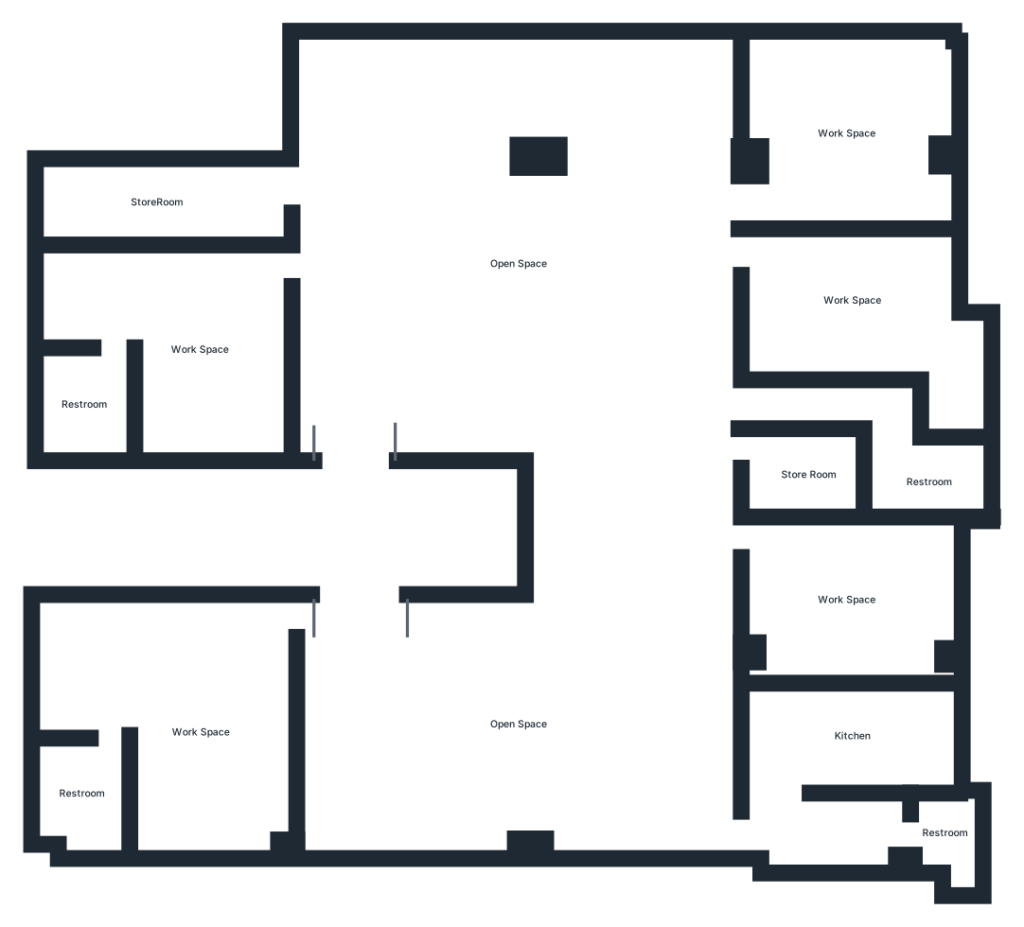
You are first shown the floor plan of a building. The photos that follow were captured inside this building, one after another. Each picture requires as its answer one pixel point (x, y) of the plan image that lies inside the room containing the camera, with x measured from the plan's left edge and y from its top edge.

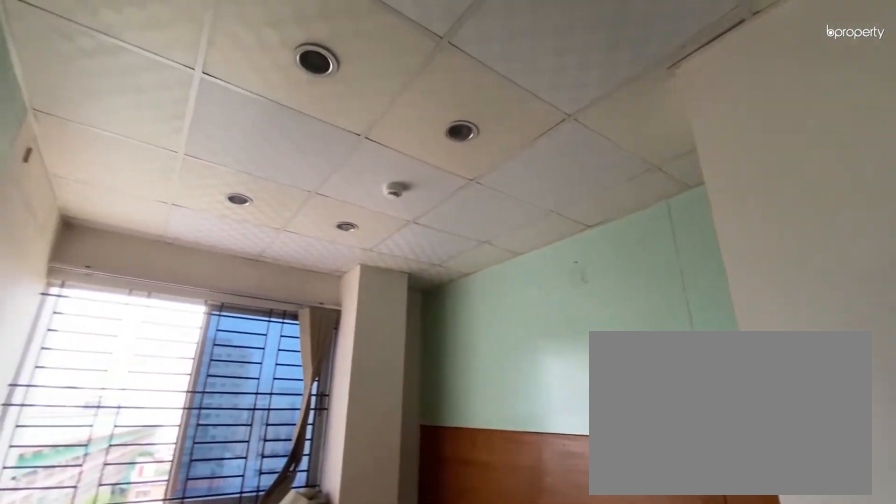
(844, 598)
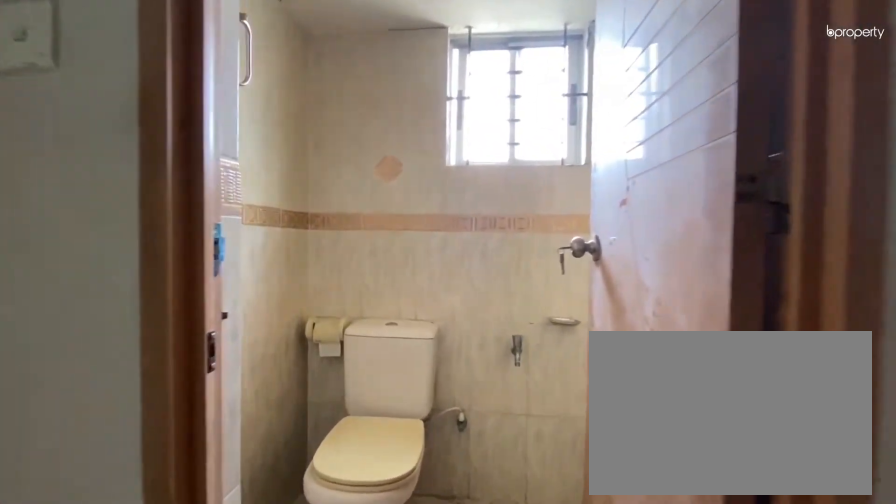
(945, 831)
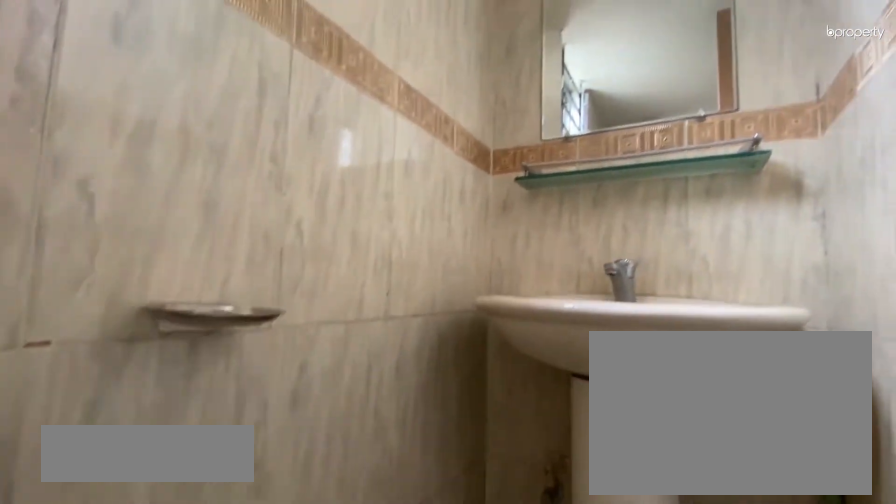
(945, 831)
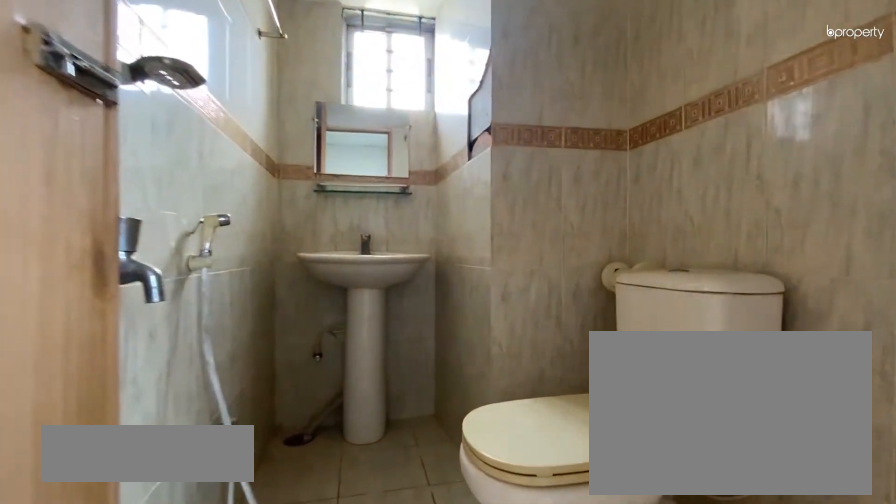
(82, 791)
